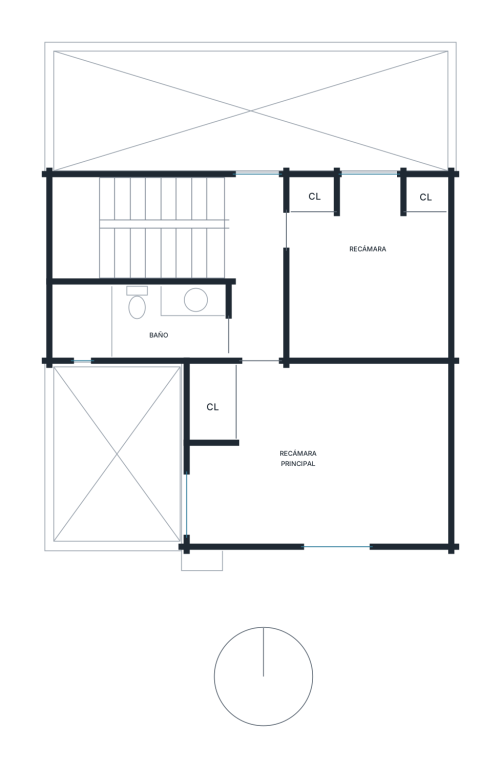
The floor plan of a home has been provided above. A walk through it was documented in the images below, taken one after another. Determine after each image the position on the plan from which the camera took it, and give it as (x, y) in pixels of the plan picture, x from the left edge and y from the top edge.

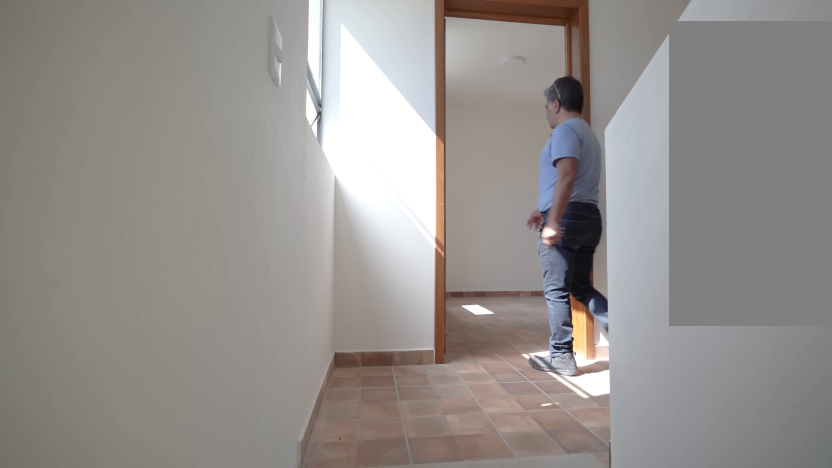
(159, 197)
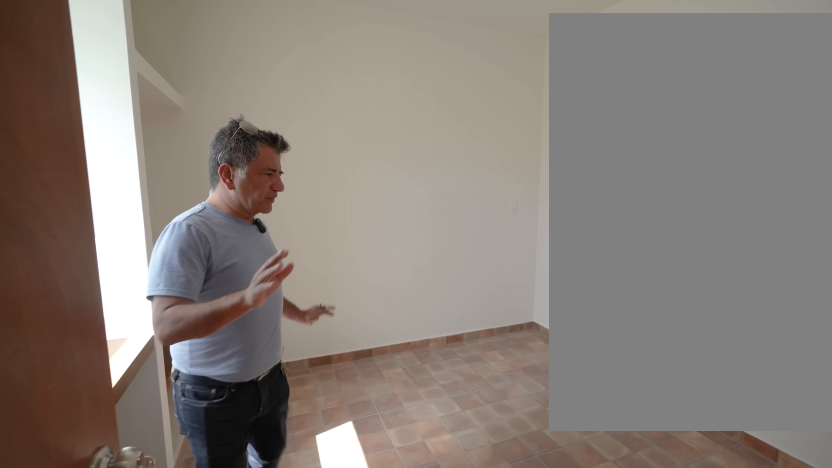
(222, 196)
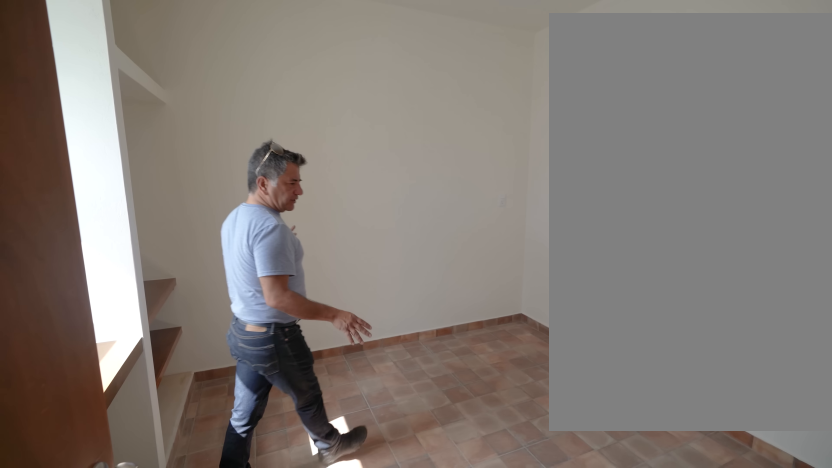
(222, 196)
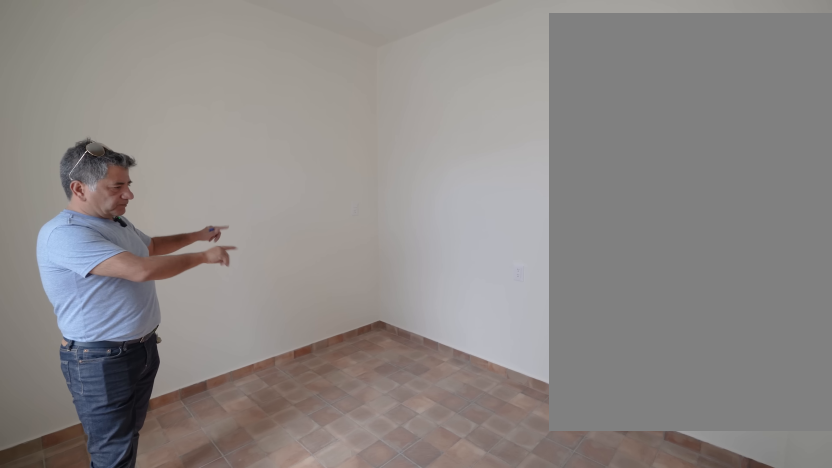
(310, 237)
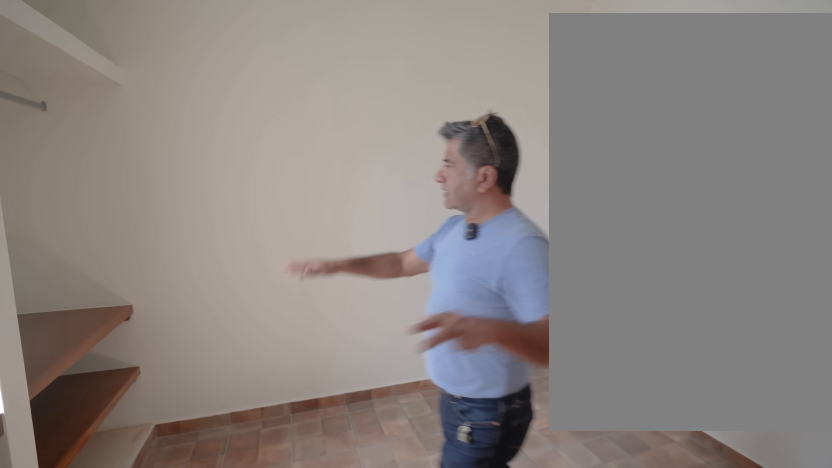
(310, 237)
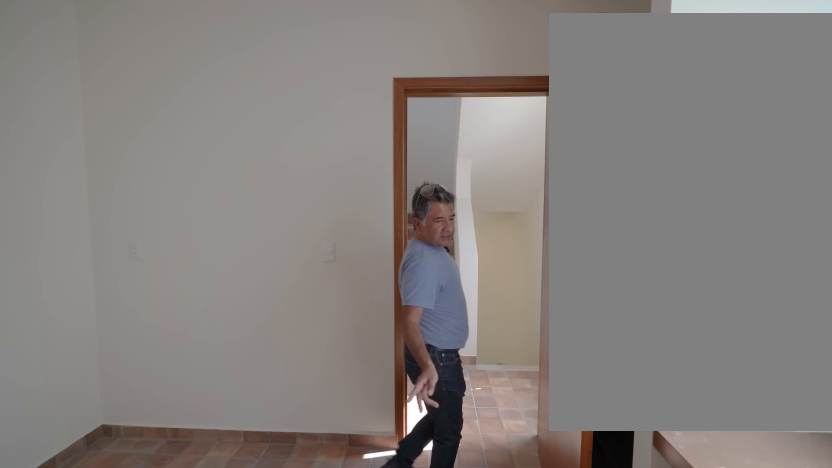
(370, 287)
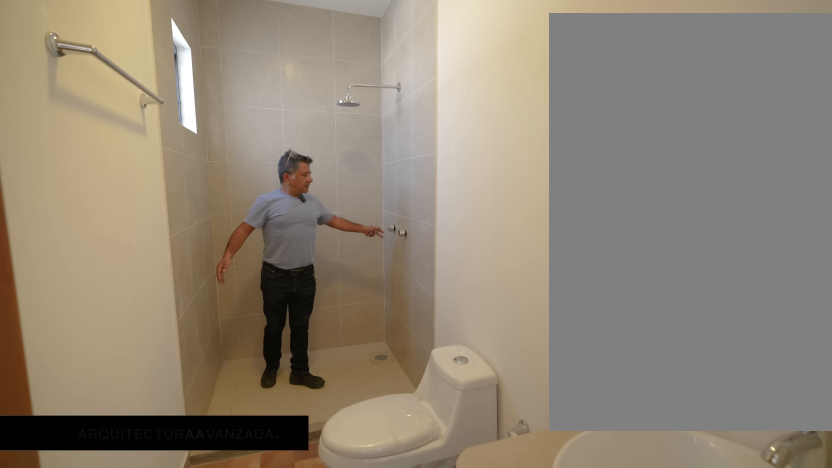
(209, 337)
